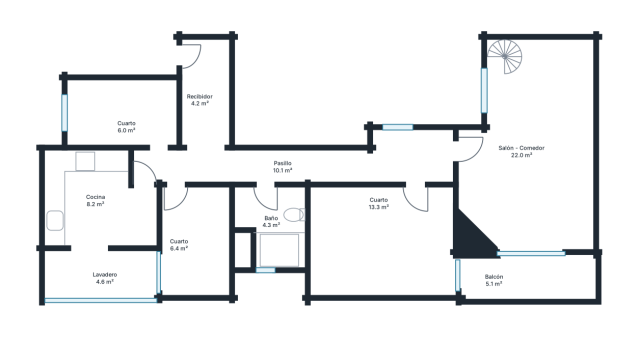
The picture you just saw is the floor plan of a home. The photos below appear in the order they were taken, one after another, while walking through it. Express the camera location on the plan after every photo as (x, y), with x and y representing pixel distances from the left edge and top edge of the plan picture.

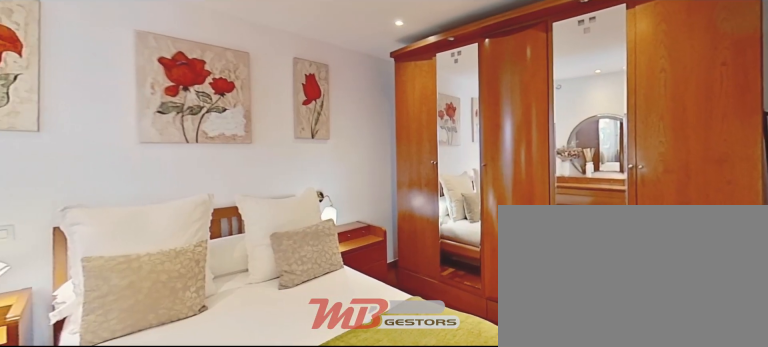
(413, 195)
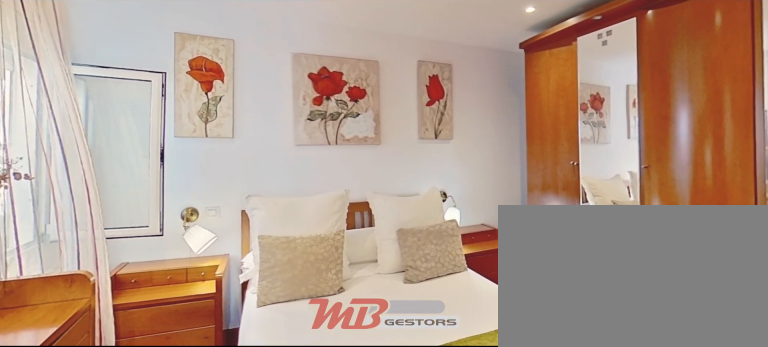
(413, 195)
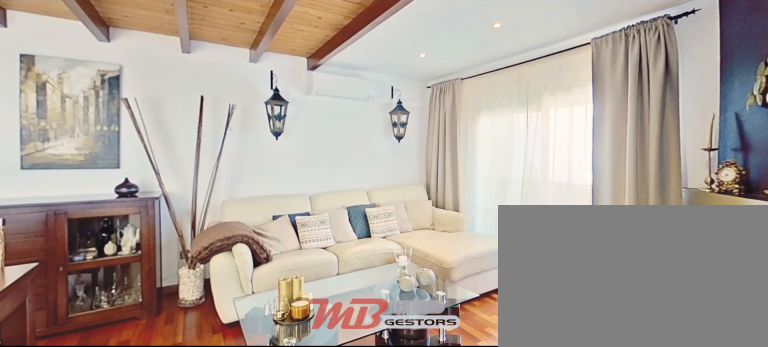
(480, 151)
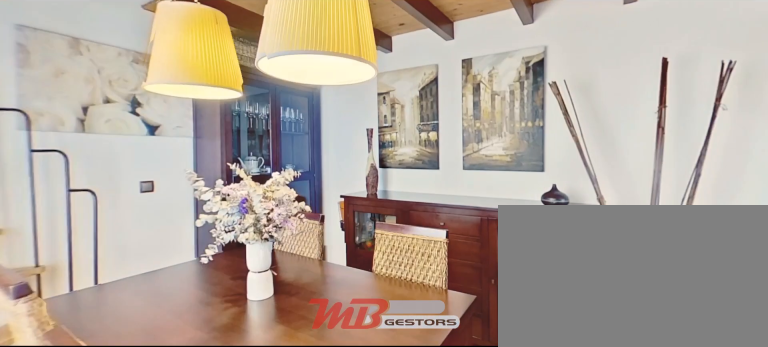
(512, 135)
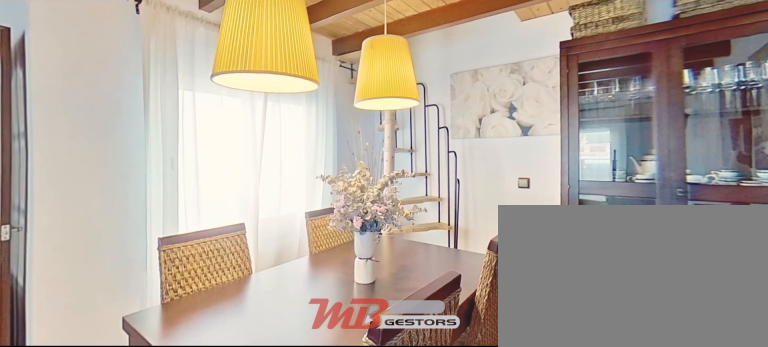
(570, 104)
